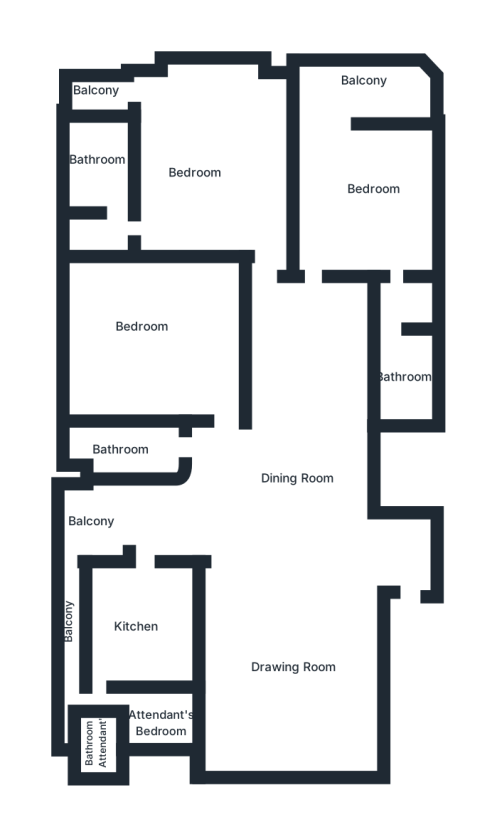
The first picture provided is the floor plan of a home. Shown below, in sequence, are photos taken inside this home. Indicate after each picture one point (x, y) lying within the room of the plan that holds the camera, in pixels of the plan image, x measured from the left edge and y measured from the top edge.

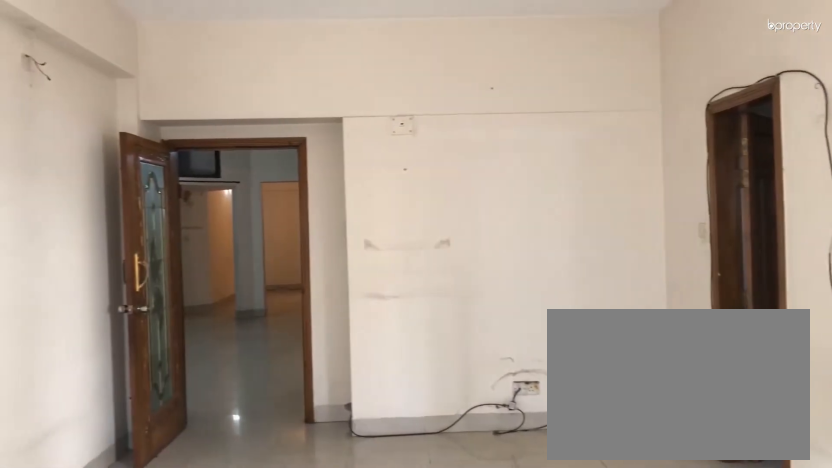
(169, 116)
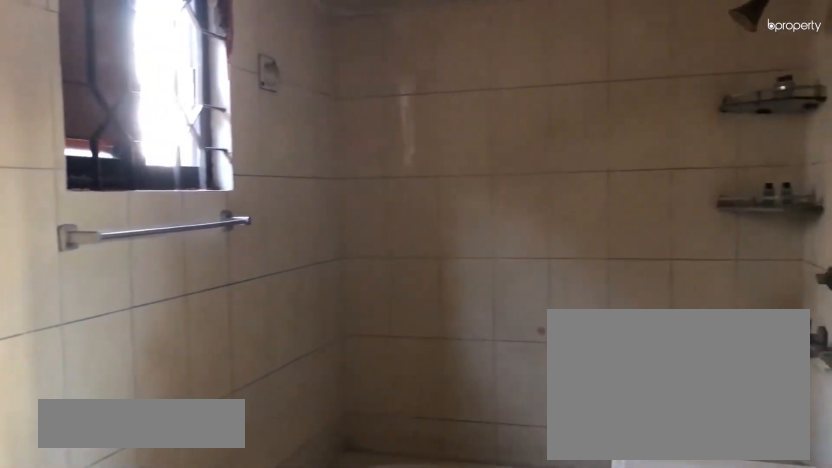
(111, 166)
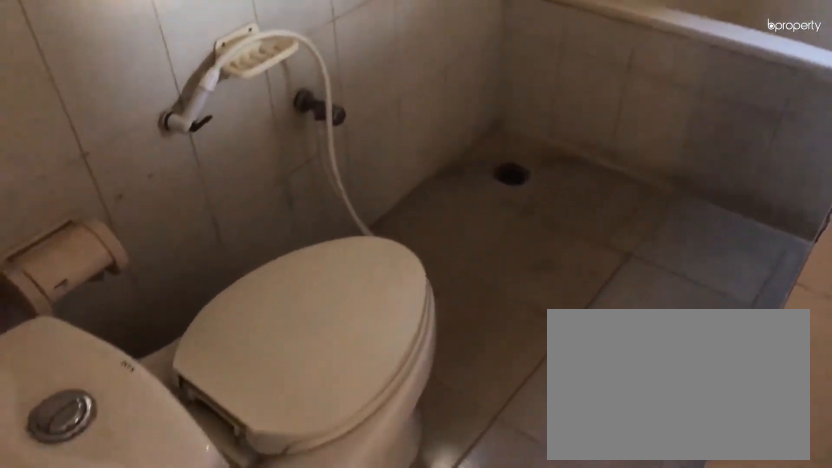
(111, 166)
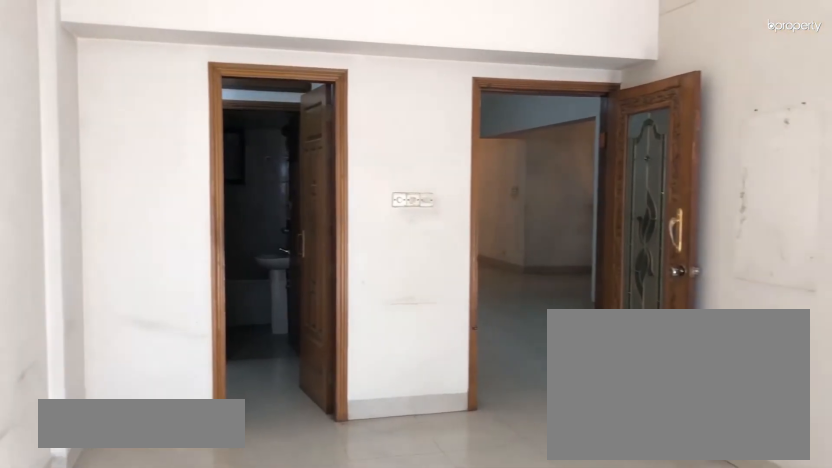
(366, 169)
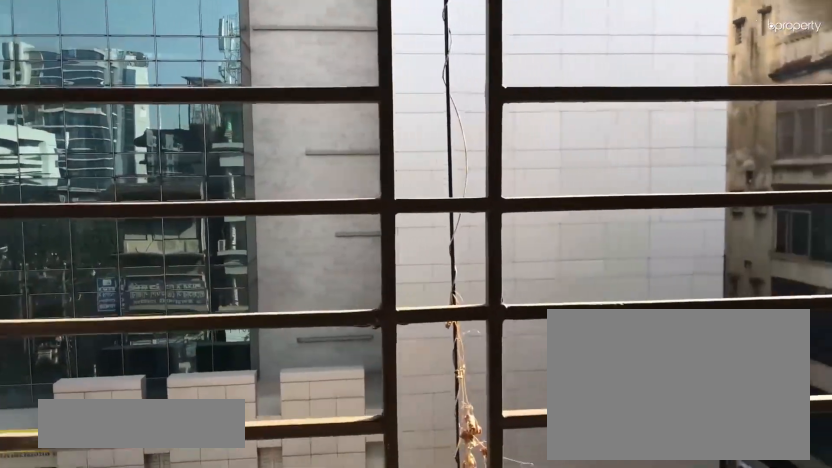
(350, 90)
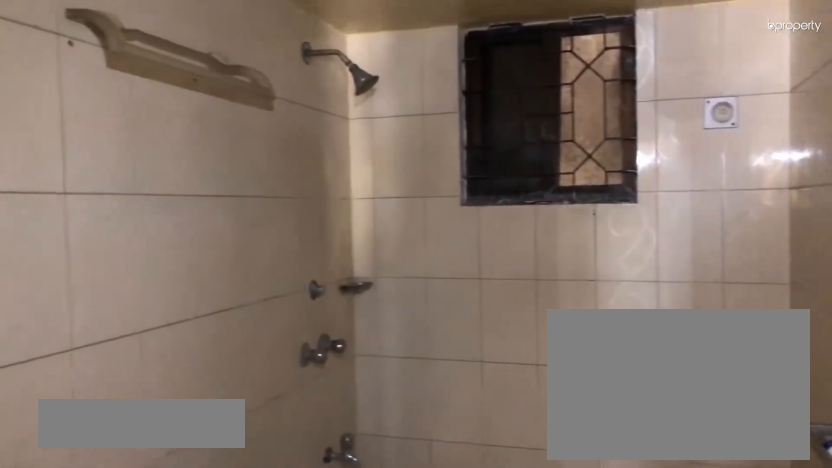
(401, 371)
